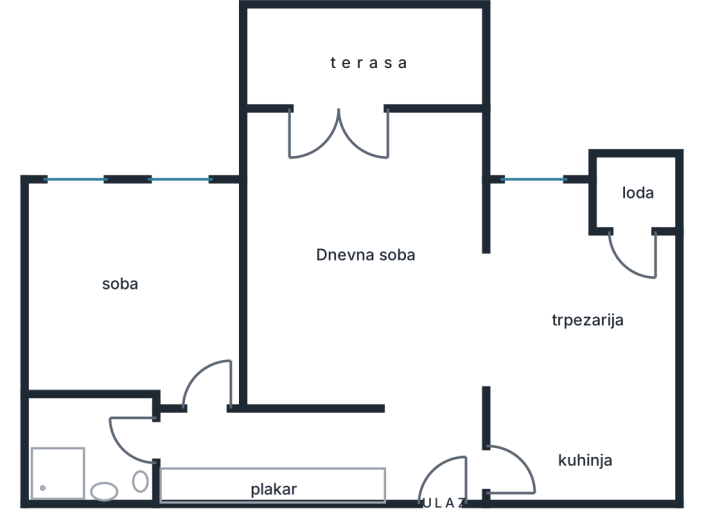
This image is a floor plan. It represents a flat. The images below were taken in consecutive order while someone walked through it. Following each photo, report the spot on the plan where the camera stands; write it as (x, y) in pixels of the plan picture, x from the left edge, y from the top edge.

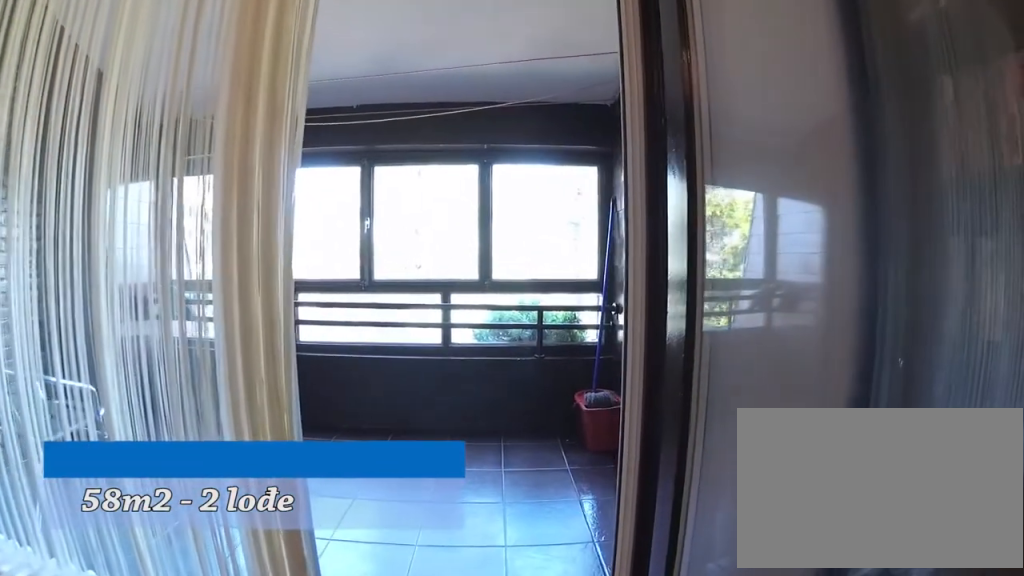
(363, 171)
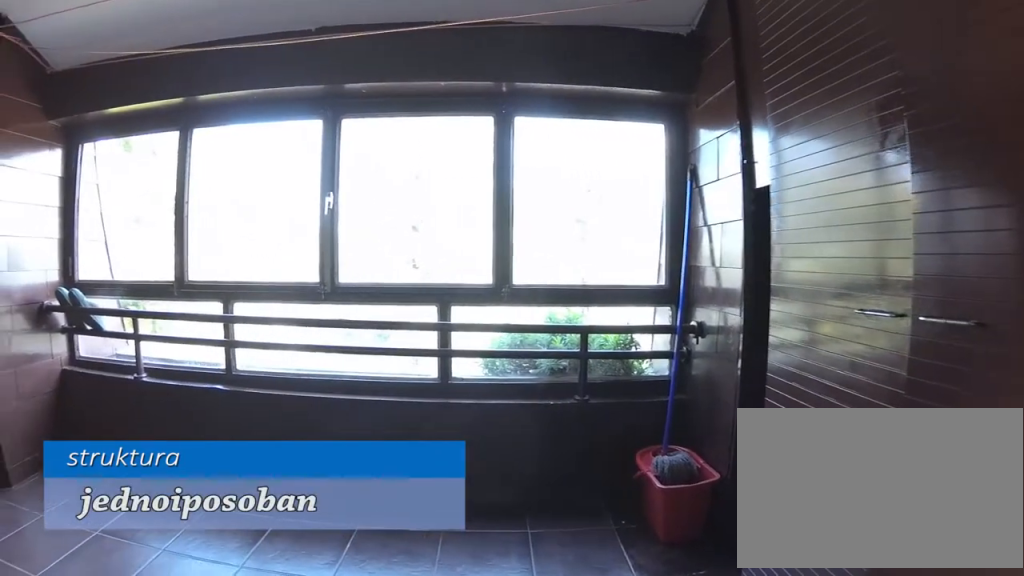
(356, 125)
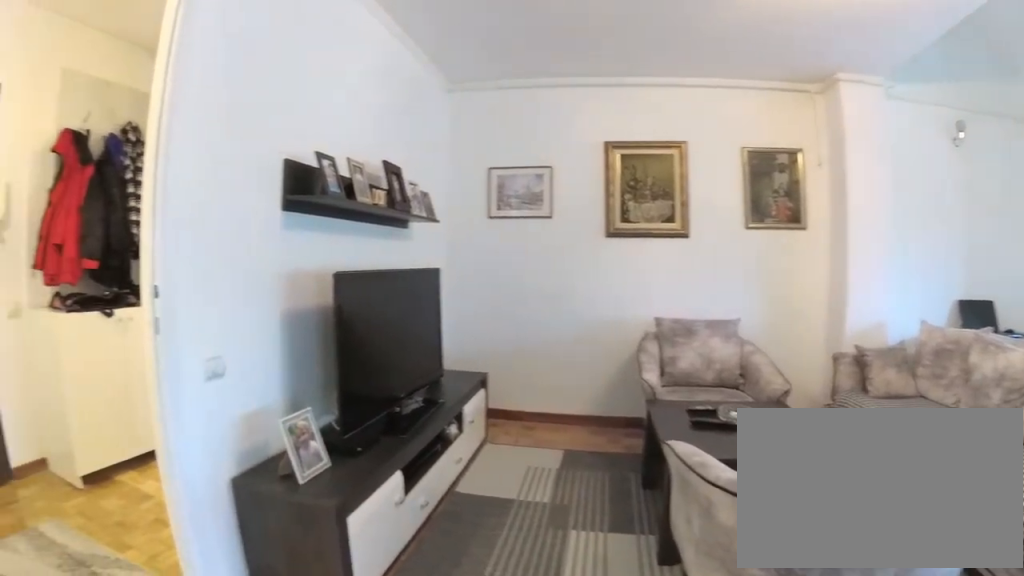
(467, 339)
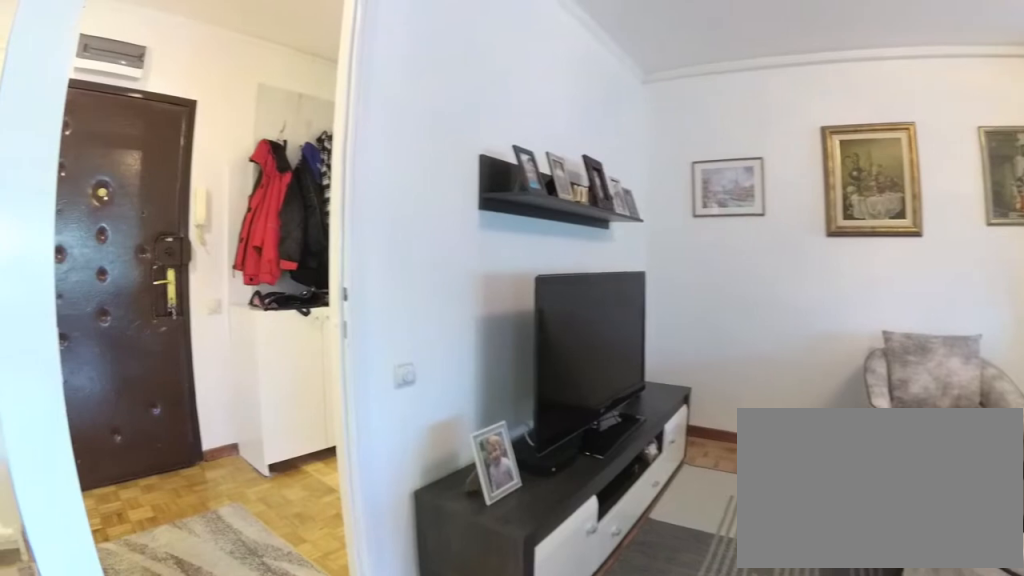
(460, 347)
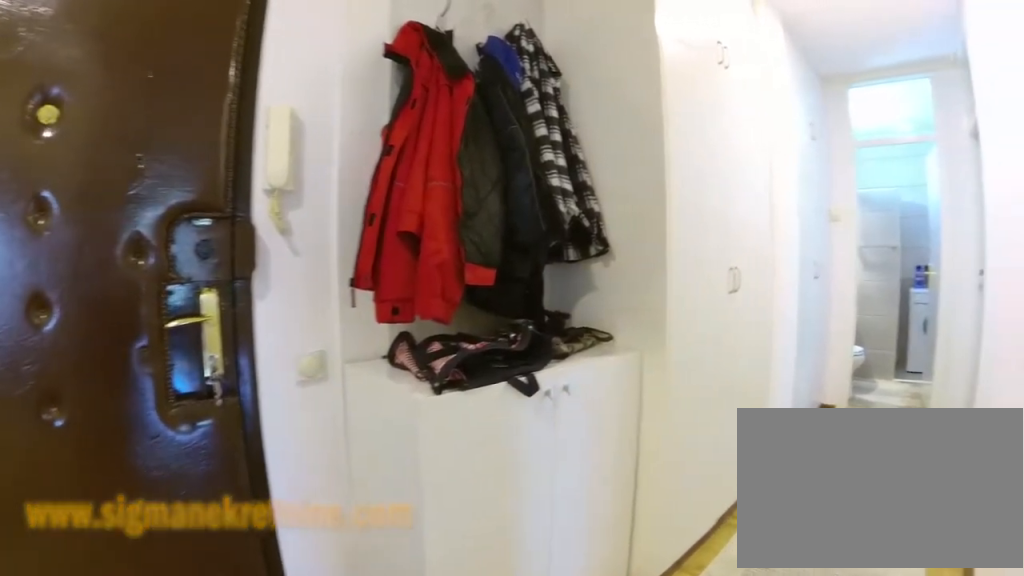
(431, 432)
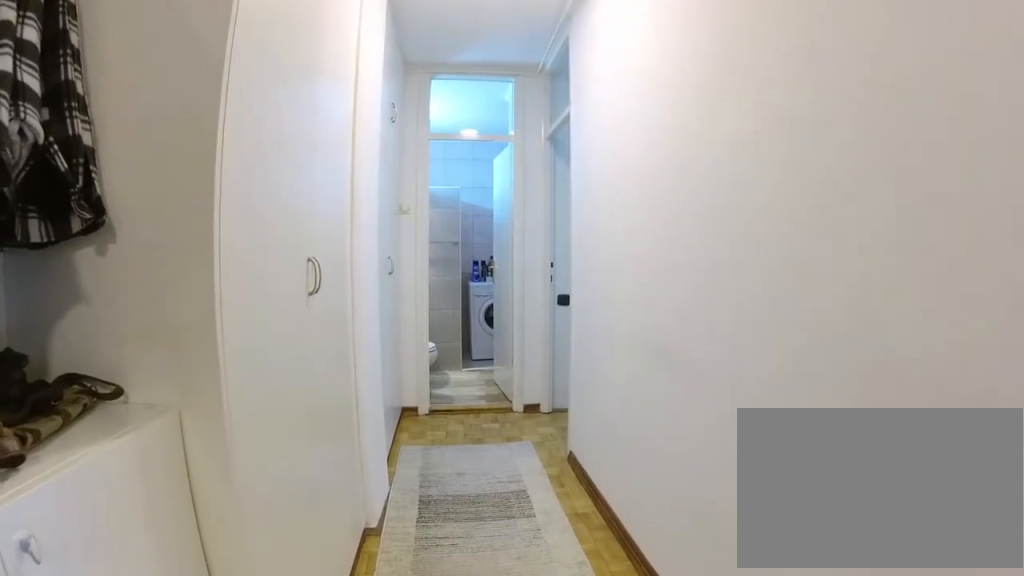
(368, 442)
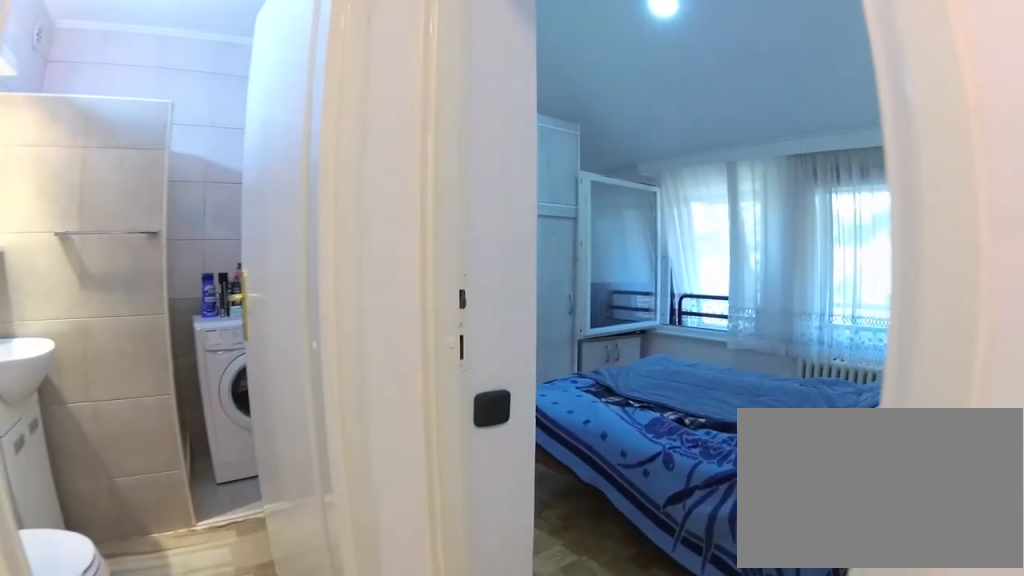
(252, 438)
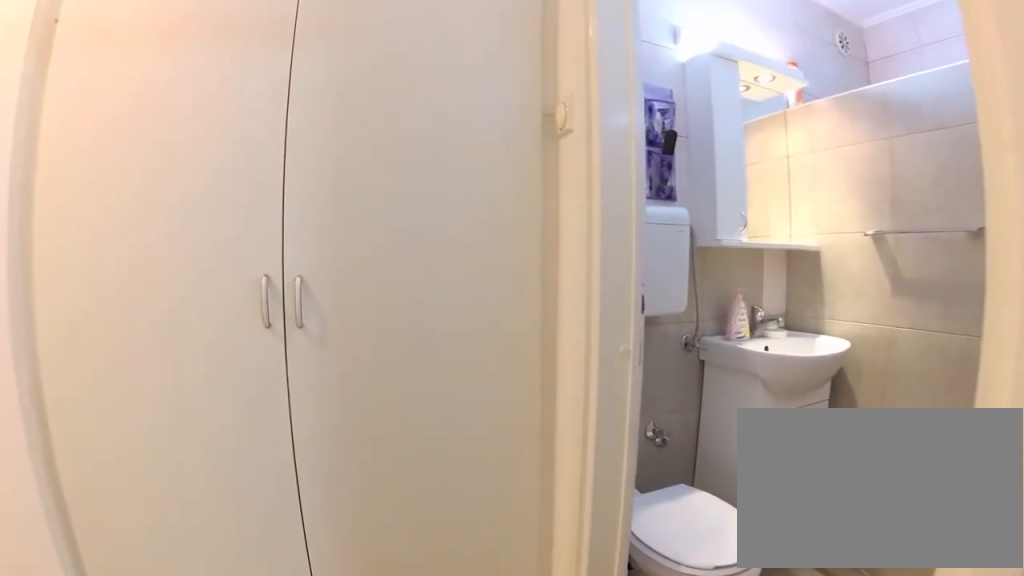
(195, 381)
